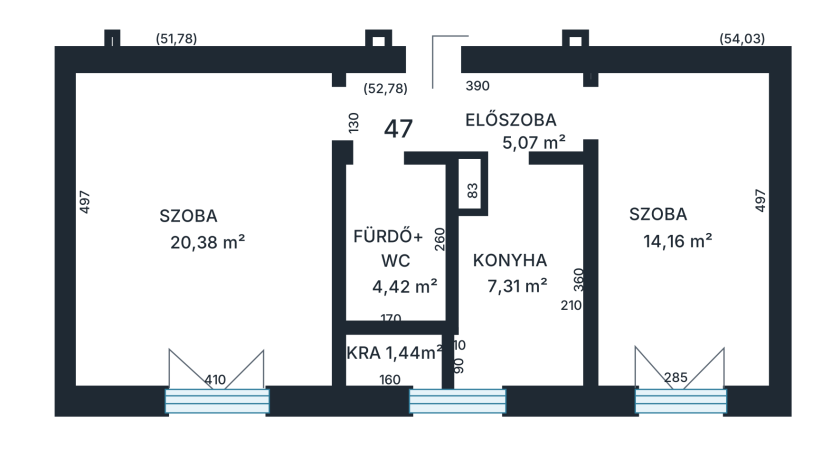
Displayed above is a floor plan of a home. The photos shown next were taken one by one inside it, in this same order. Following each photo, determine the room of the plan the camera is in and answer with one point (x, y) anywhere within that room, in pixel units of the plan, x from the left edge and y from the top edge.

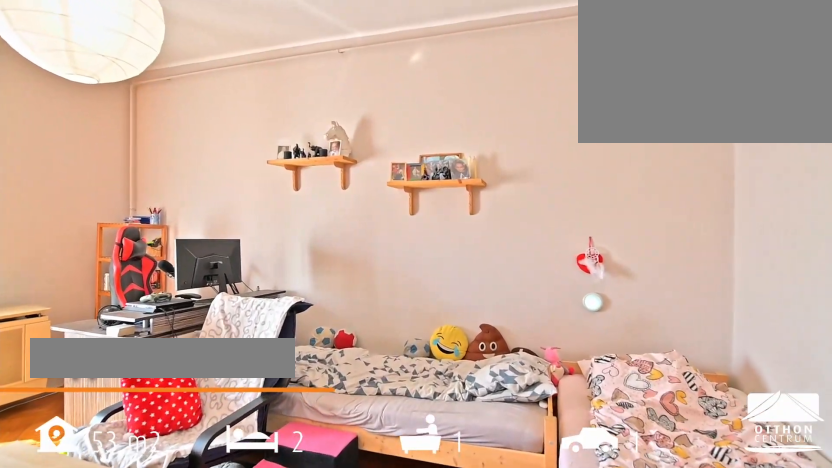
(209, 279)
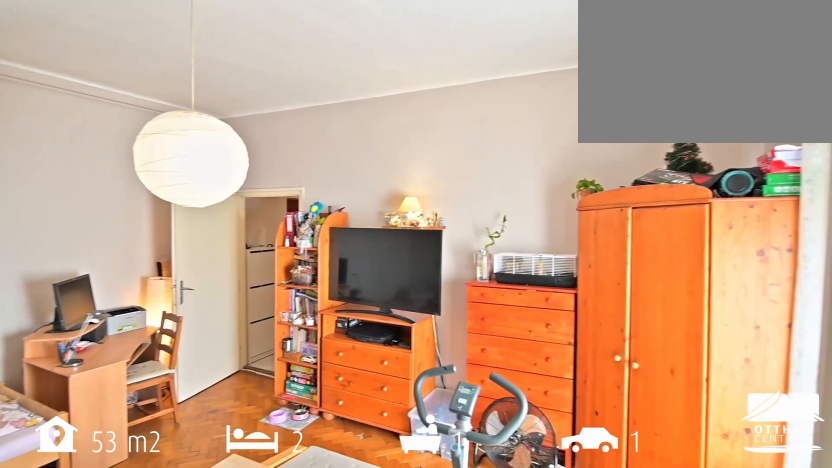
(208, 280)
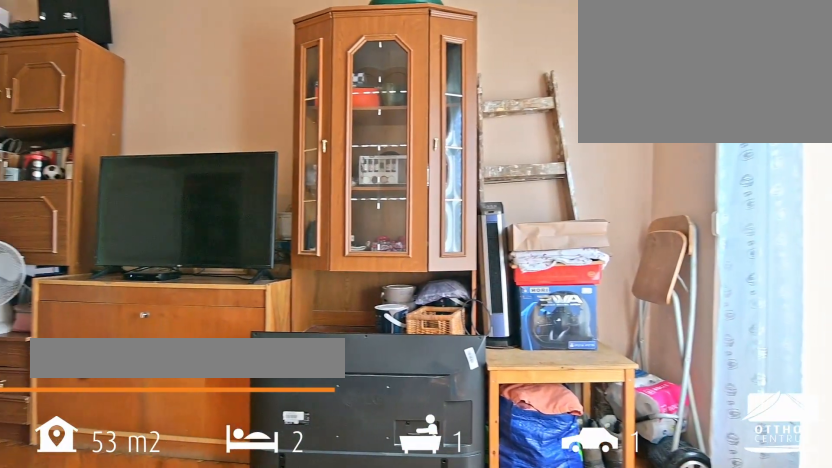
(685, 267)
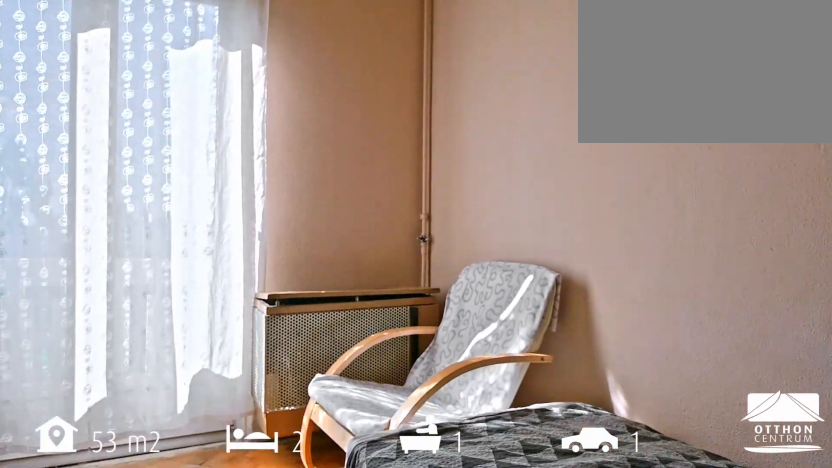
(685, 267)
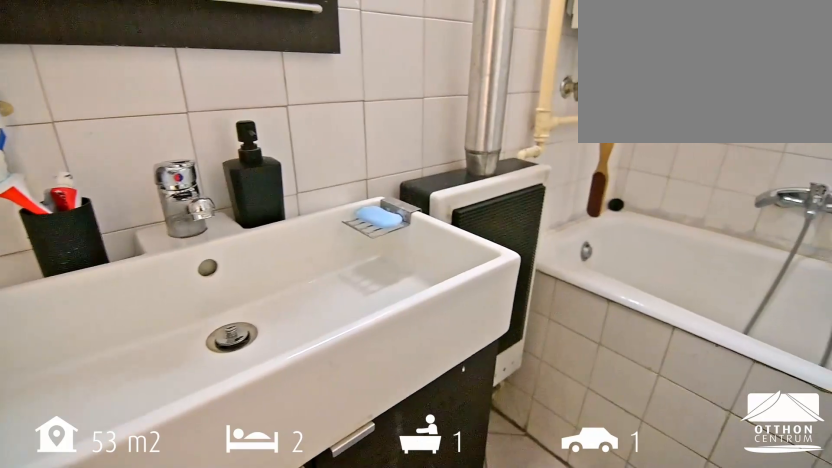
(400, 206)
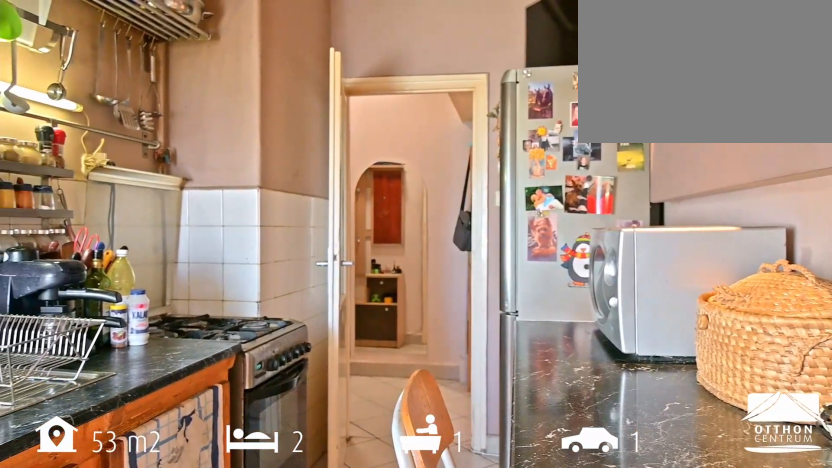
(510, 324)
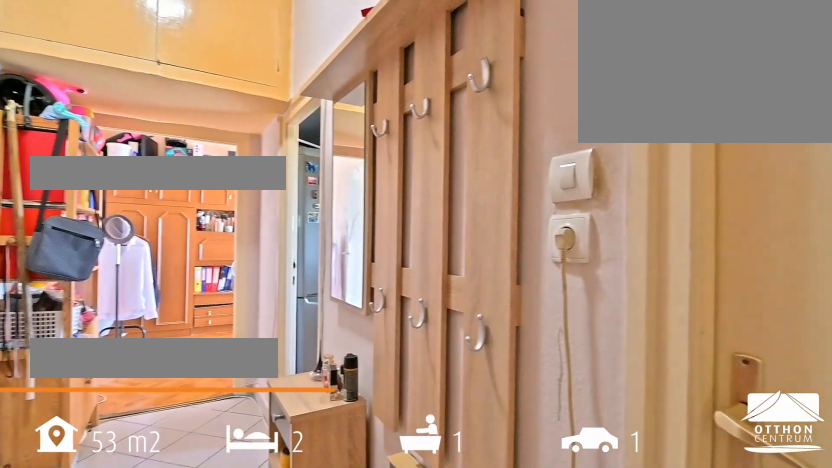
(494, 133)
